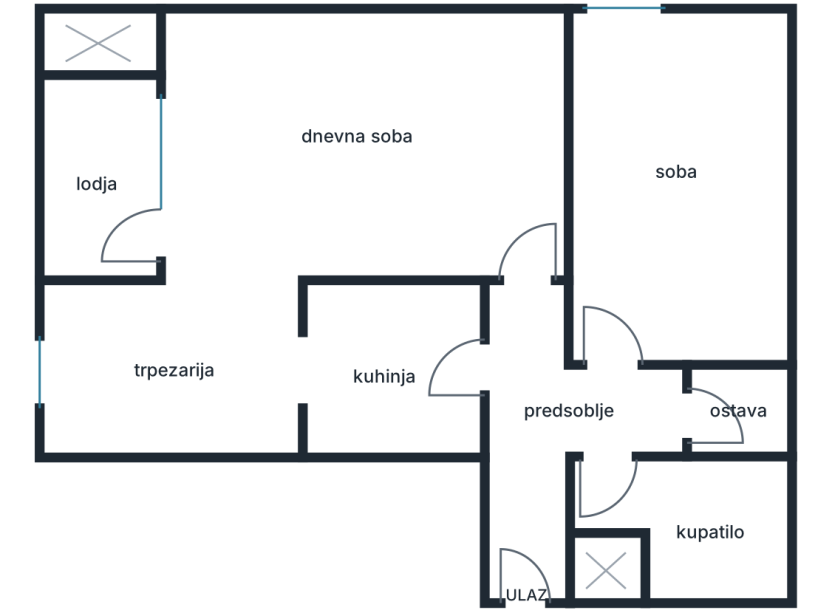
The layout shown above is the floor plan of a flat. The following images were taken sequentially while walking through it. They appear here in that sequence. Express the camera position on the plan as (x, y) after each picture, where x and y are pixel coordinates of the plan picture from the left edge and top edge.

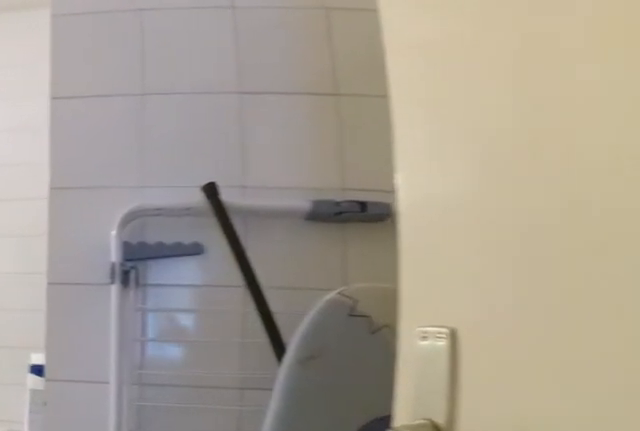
(626, 443)
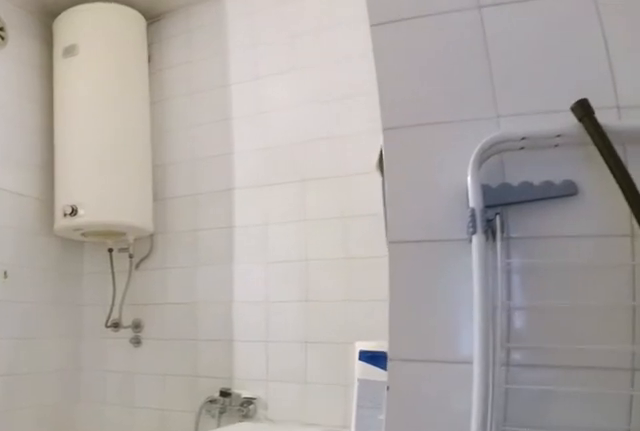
(616, 447)
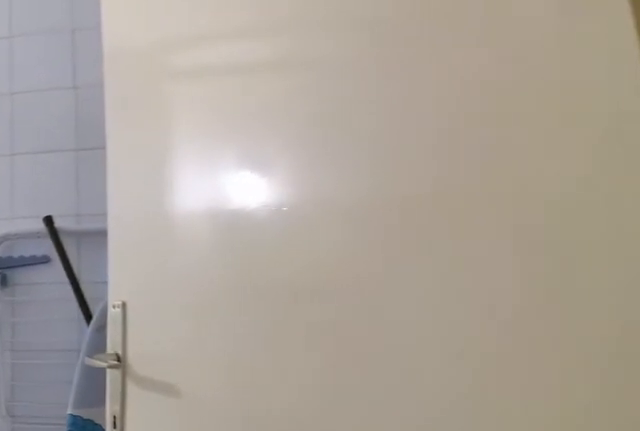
(627, 408)
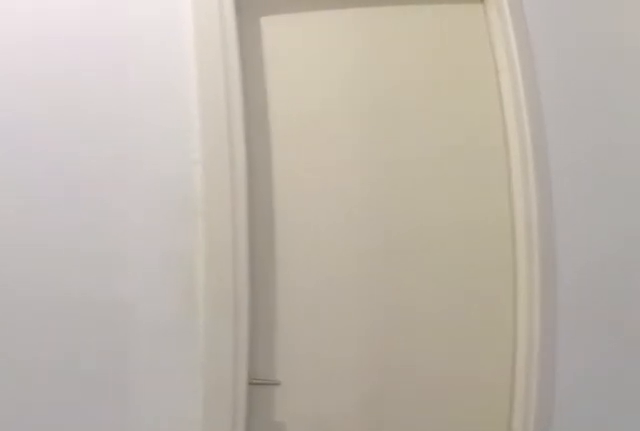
(554, 423)
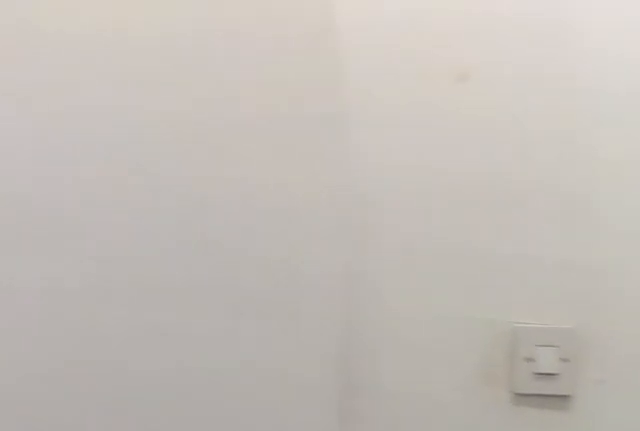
(536, 408)
